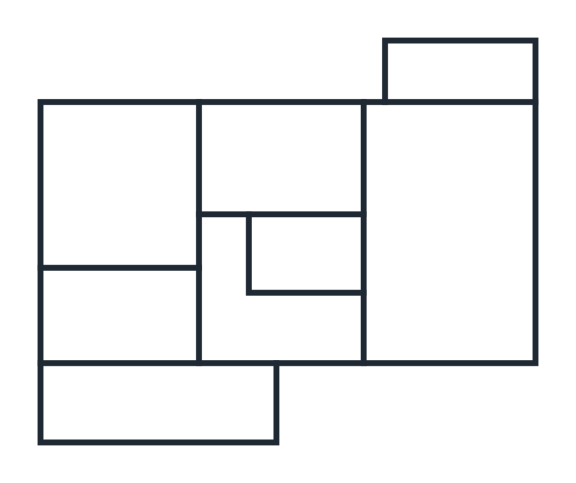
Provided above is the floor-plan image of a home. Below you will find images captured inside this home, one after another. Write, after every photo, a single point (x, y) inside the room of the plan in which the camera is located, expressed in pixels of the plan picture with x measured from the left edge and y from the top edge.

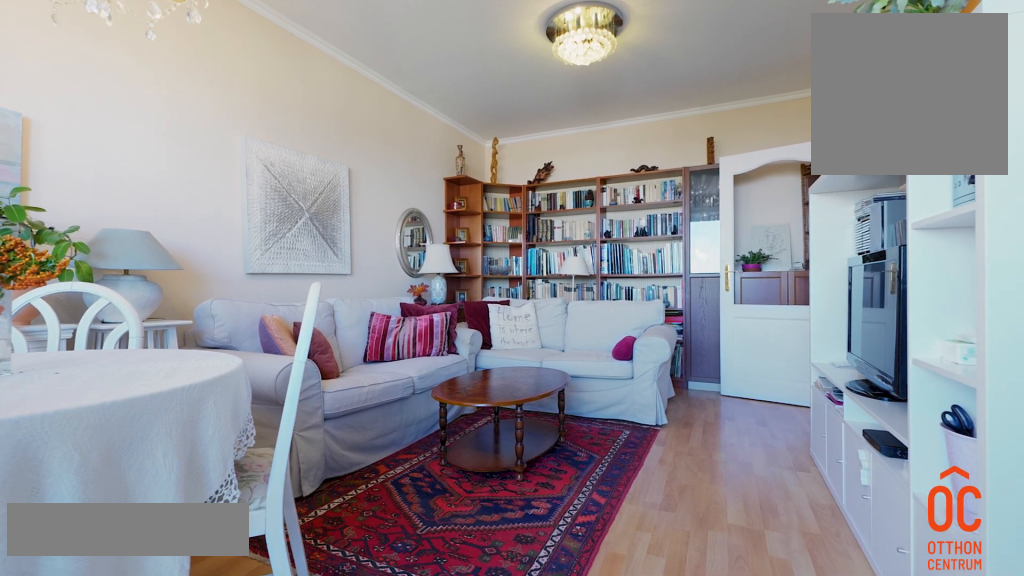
(434, 234)
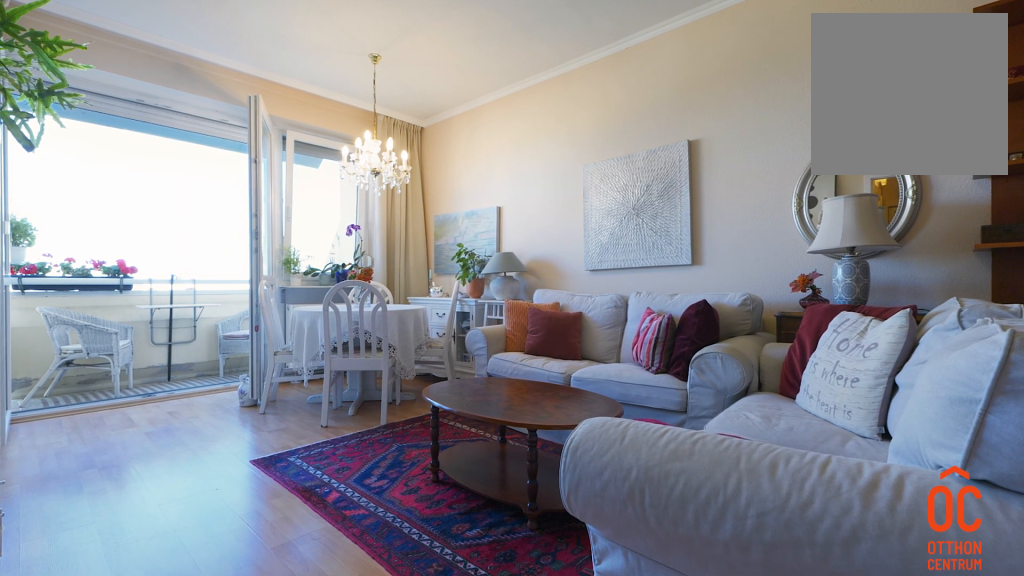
(435, 234)
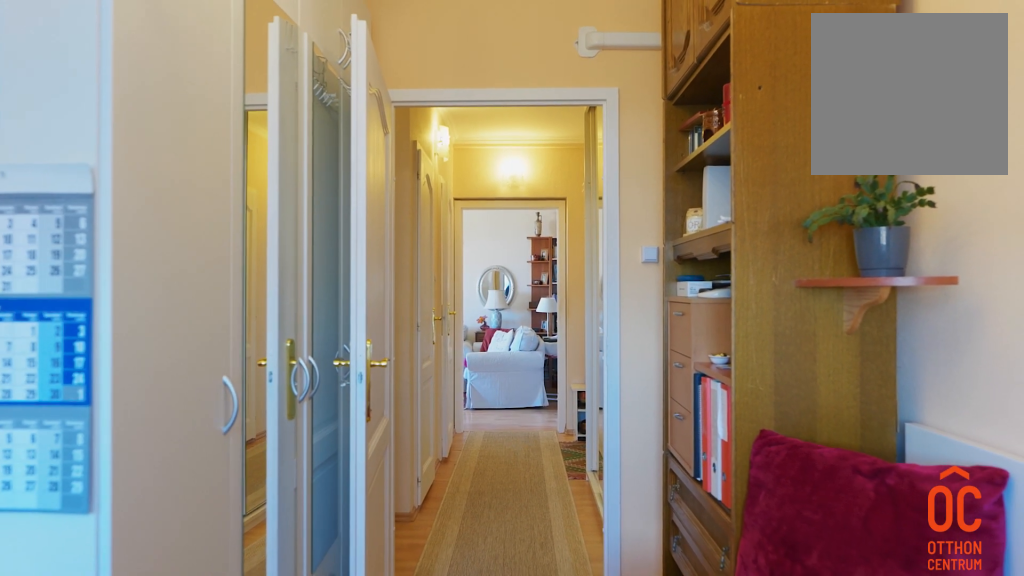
(104, 308)
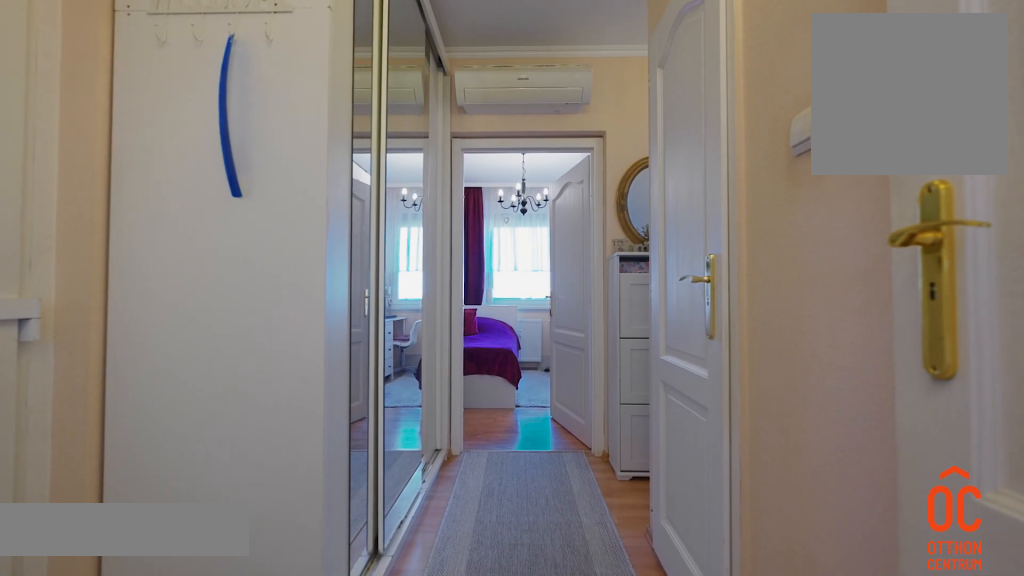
(253, 333)
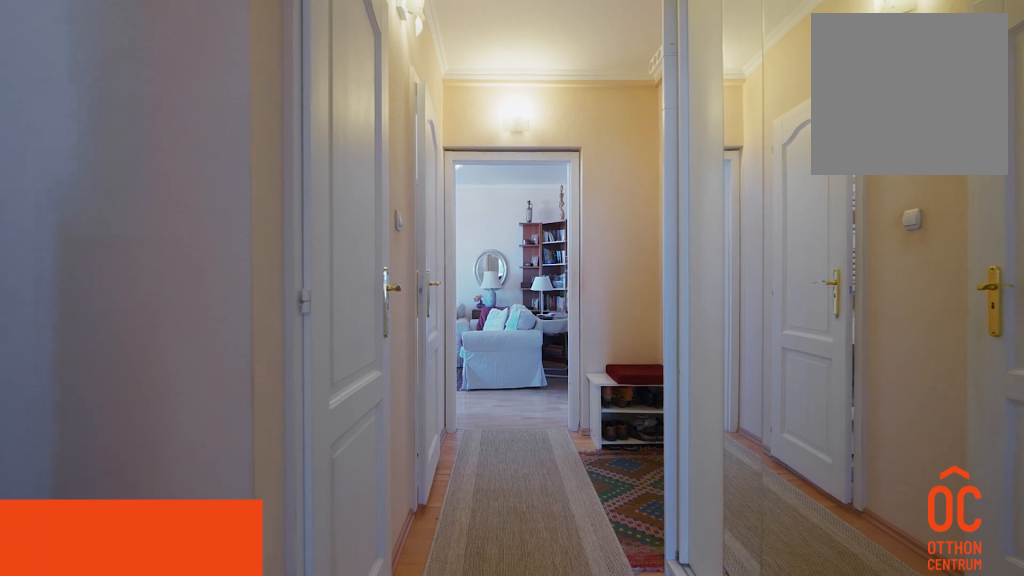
(253, 333)
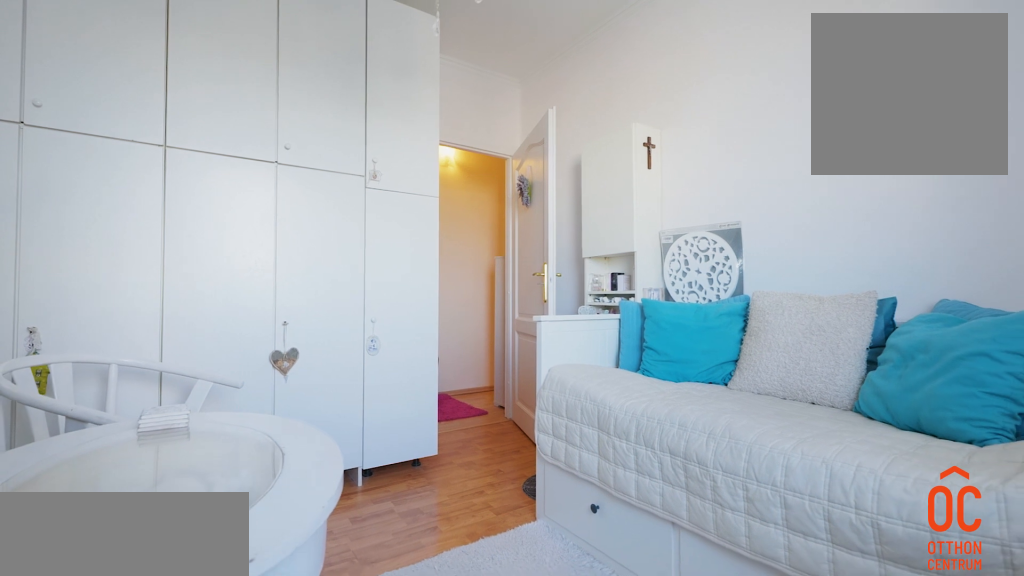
(126, 200)
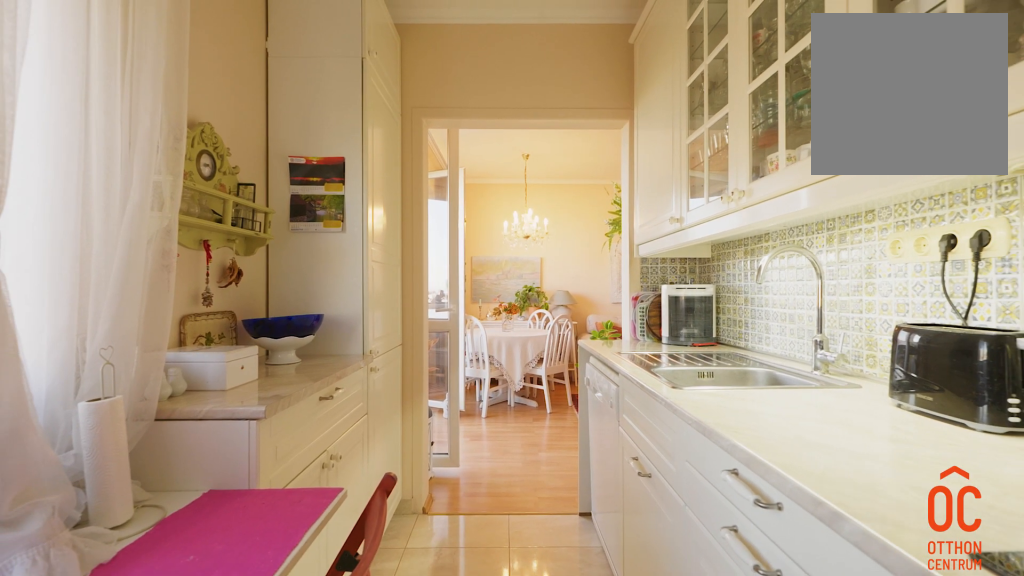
(271, 171)
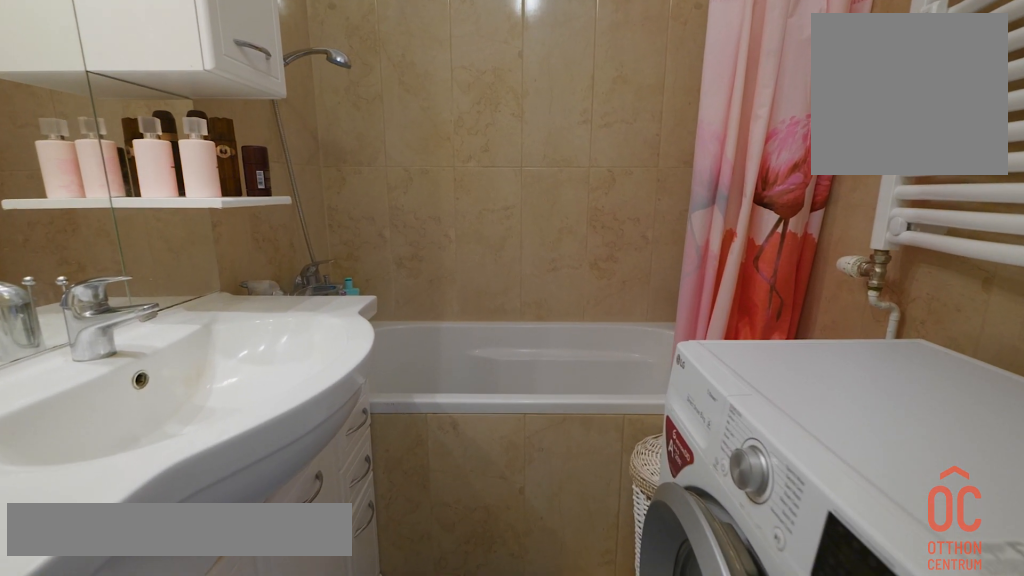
(319, 264)
